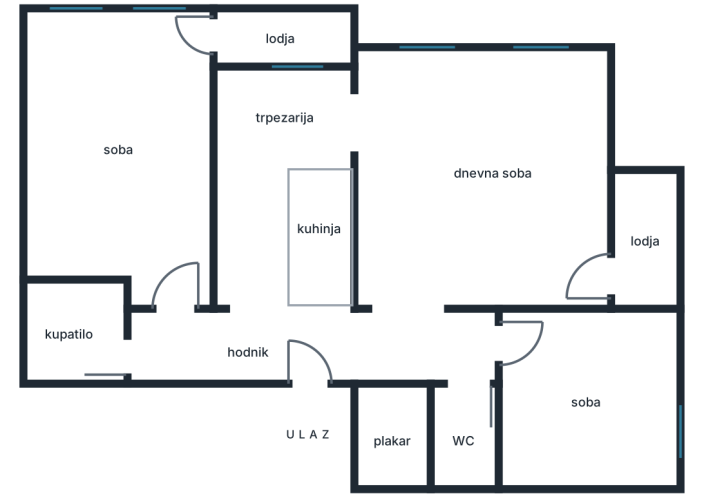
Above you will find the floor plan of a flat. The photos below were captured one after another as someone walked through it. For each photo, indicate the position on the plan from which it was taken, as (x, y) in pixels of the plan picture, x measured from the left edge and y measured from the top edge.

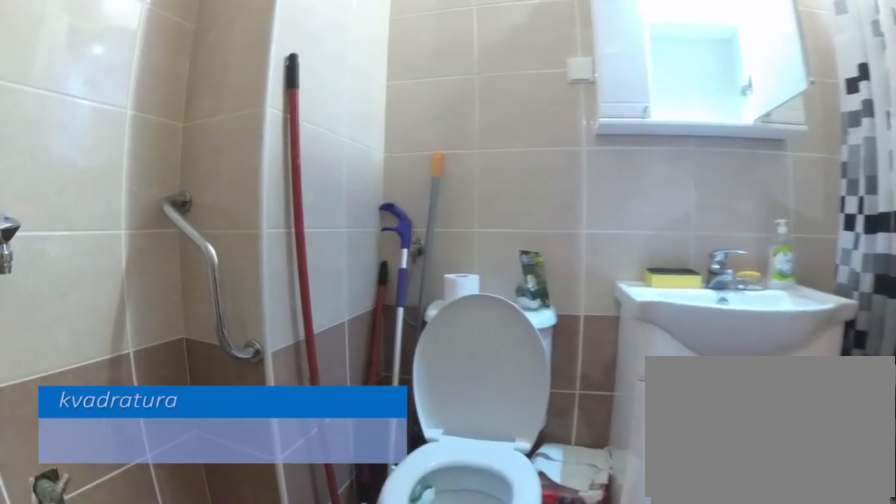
(91, 344)
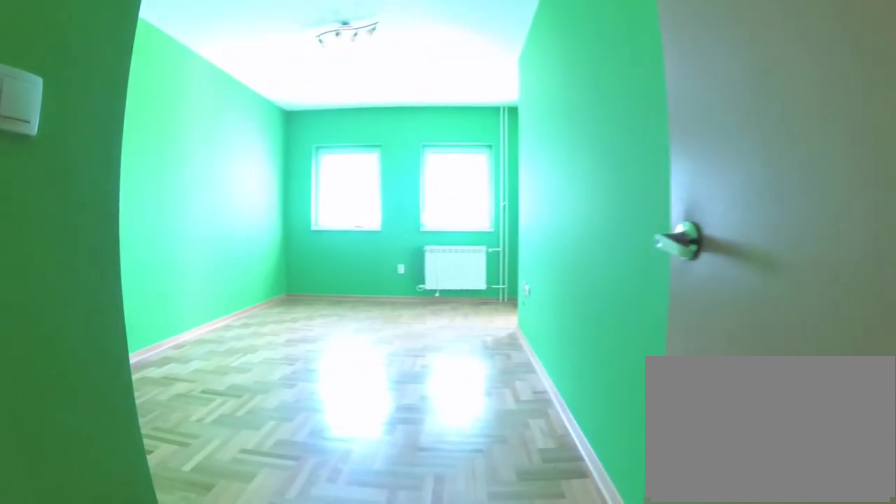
(175, 338)
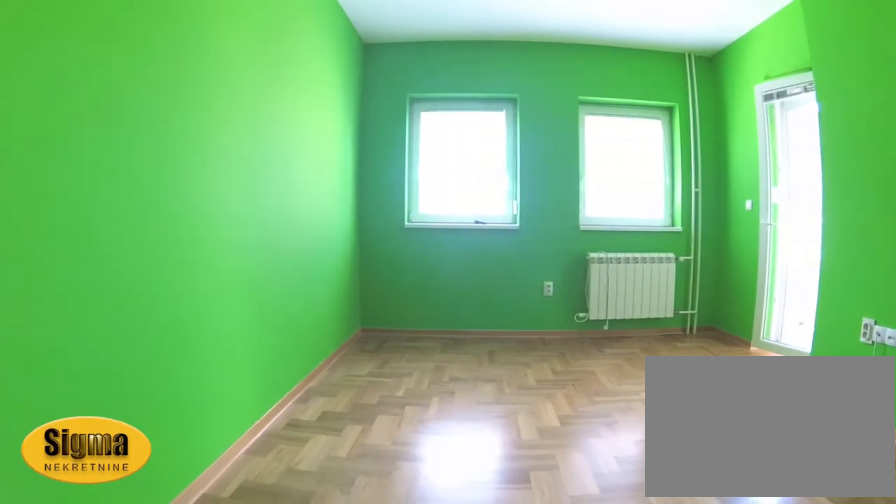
(97, 205)
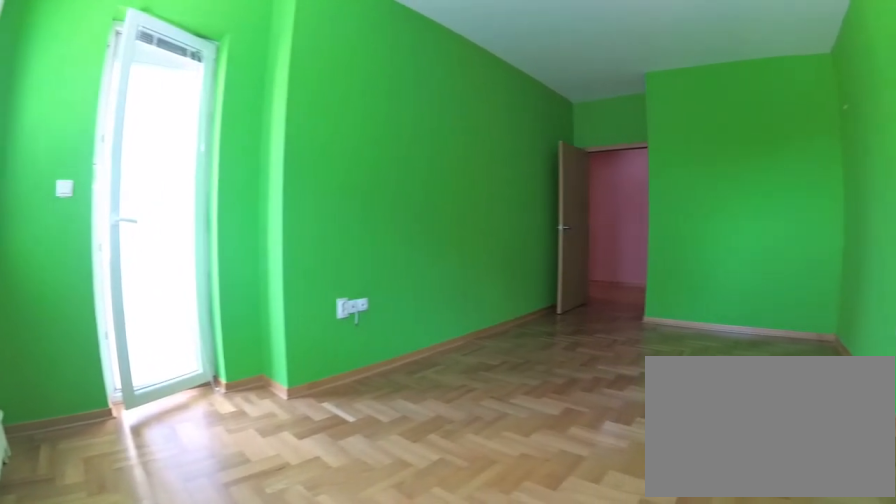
(57, 31)
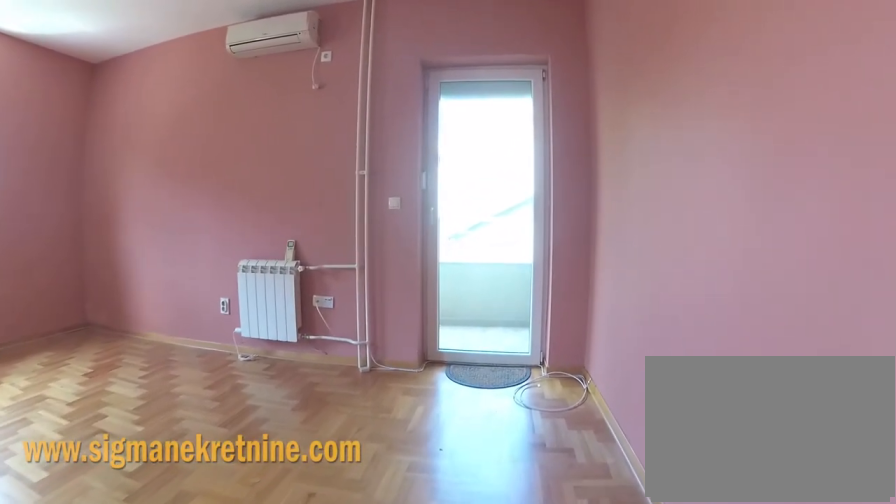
(458, 278)
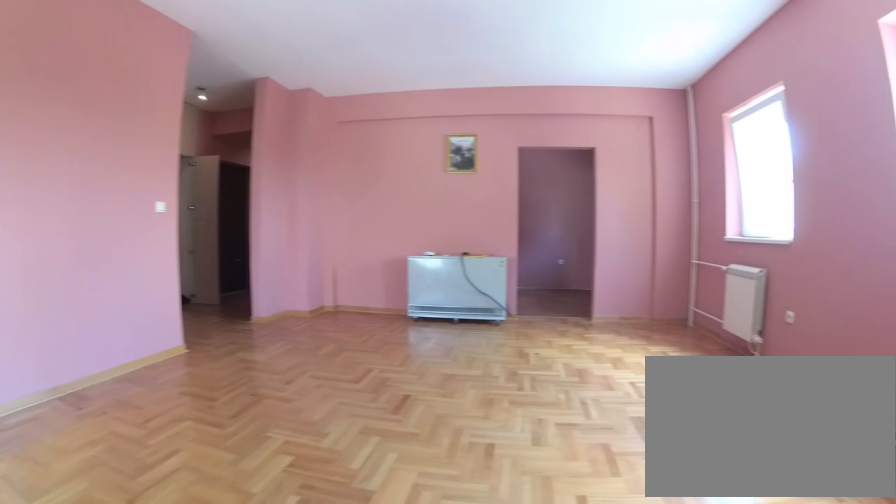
(586, 153)
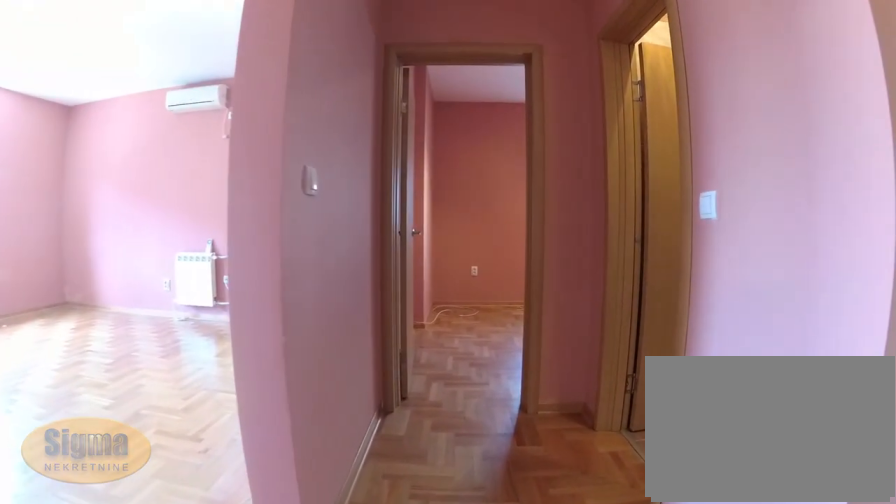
(385, 347)
